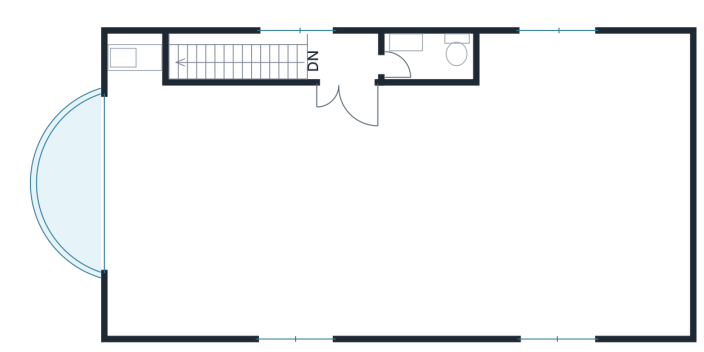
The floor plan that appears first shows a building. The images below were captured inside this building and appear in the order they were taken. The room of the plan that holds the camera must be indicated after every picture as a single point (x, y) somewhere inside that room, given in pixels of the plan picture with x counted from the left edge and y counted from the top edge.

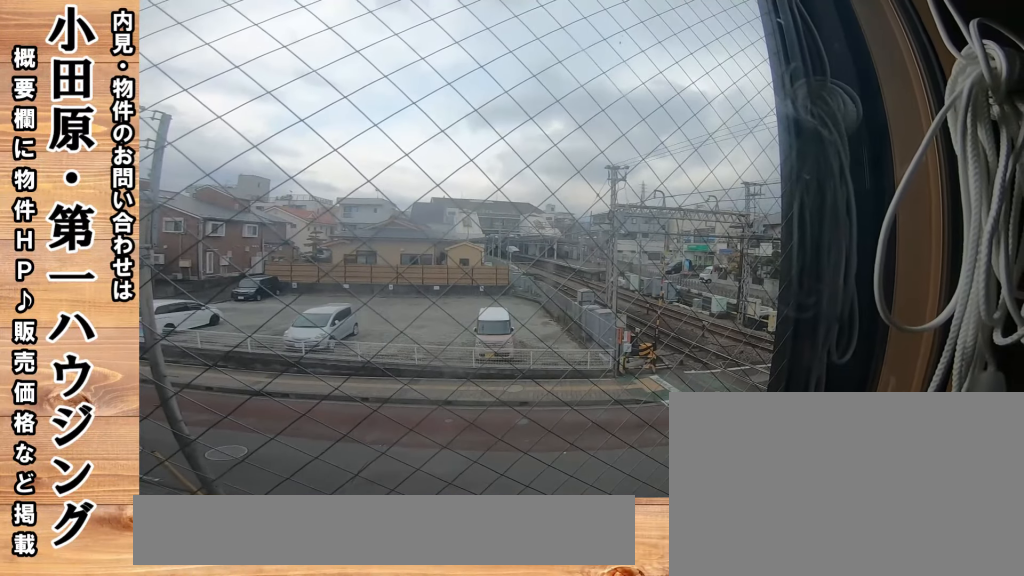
(396, 211)
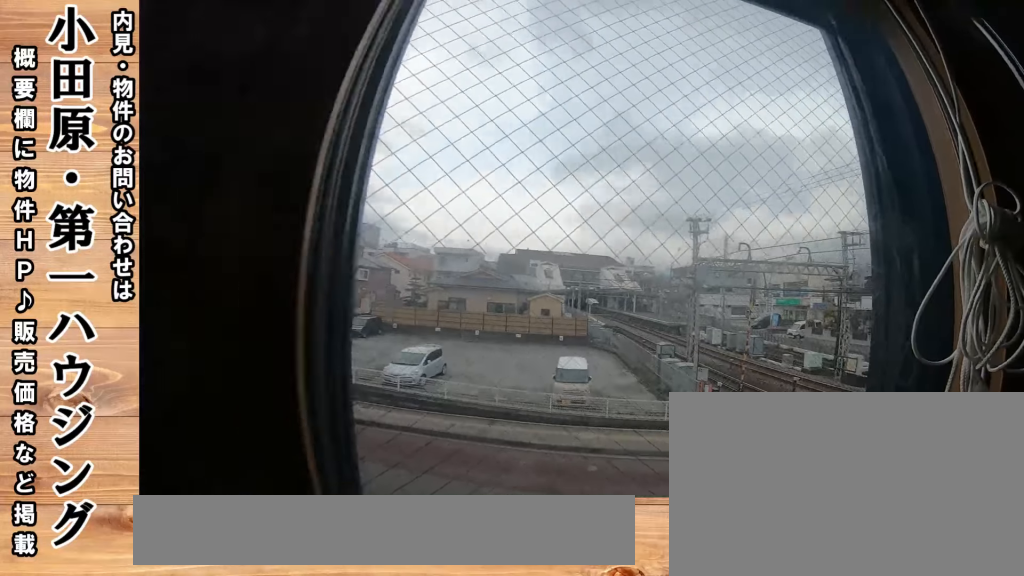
(396, 211)
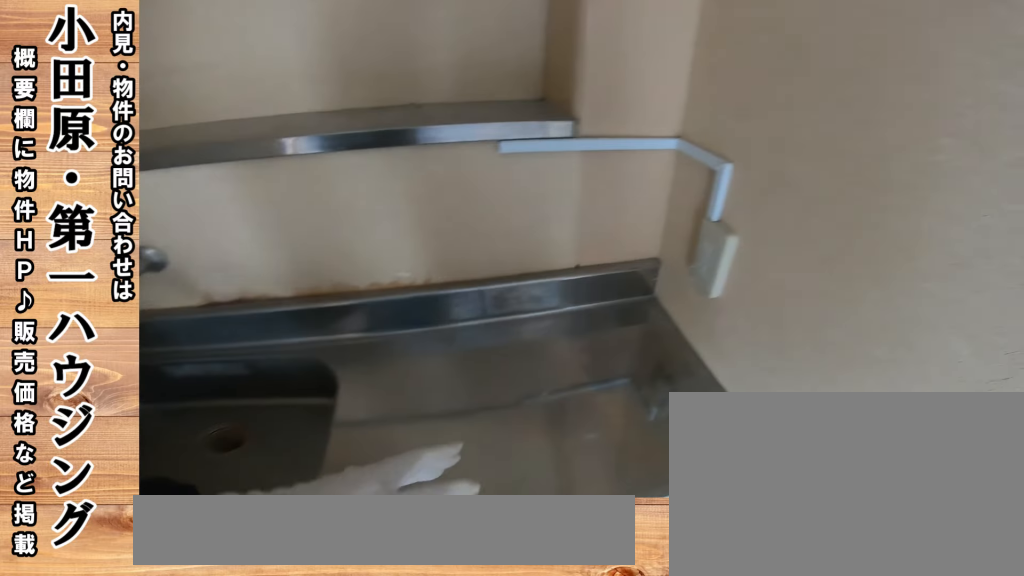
(145, 79)
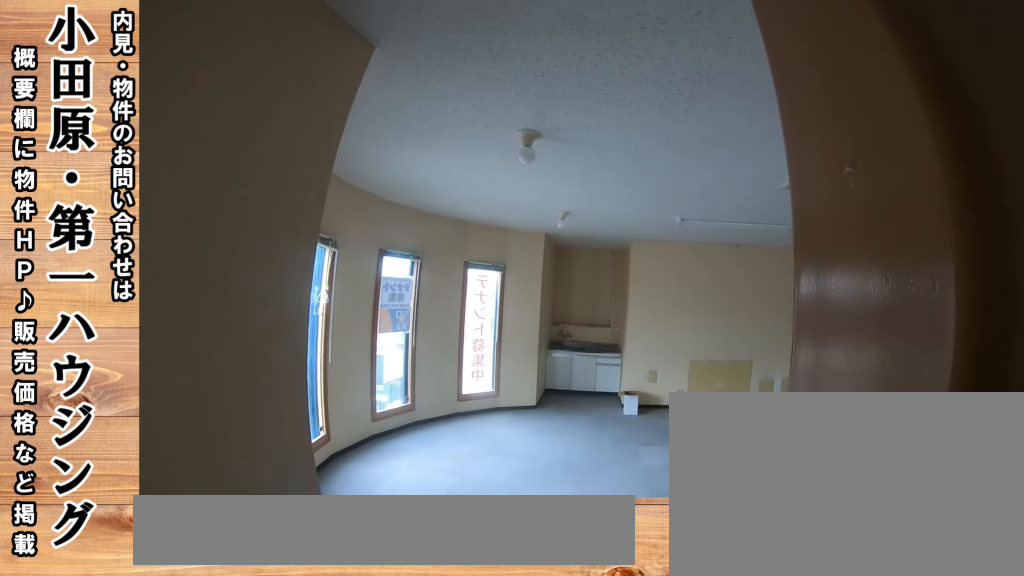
(395, 196)
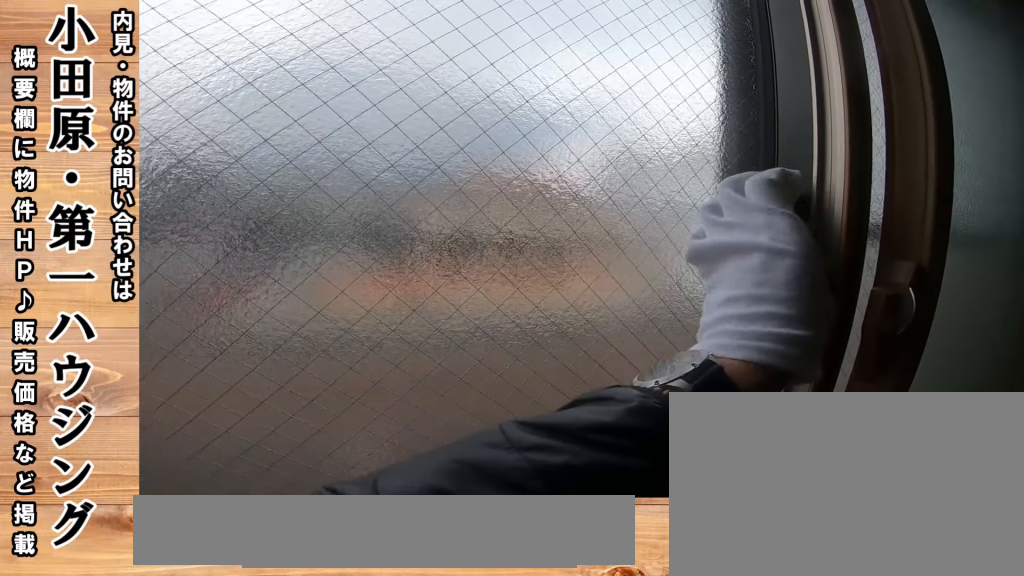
(395, 196)
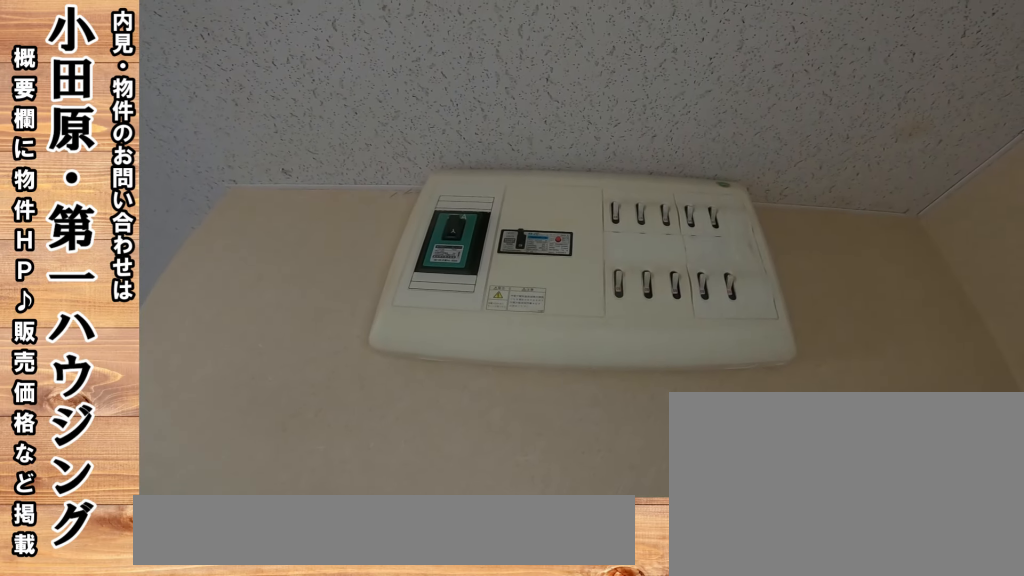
(397, 212)
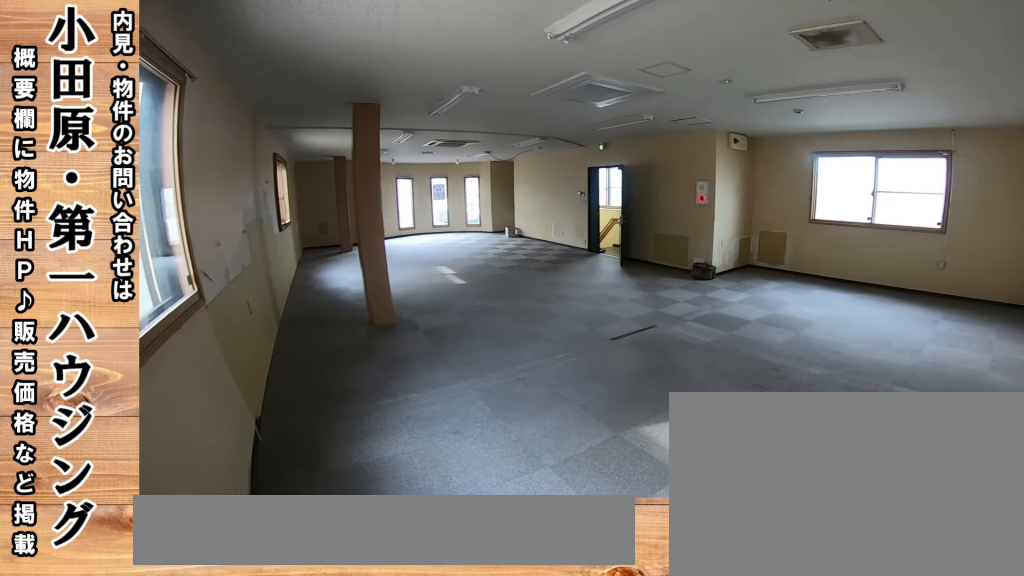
(395, 187)
